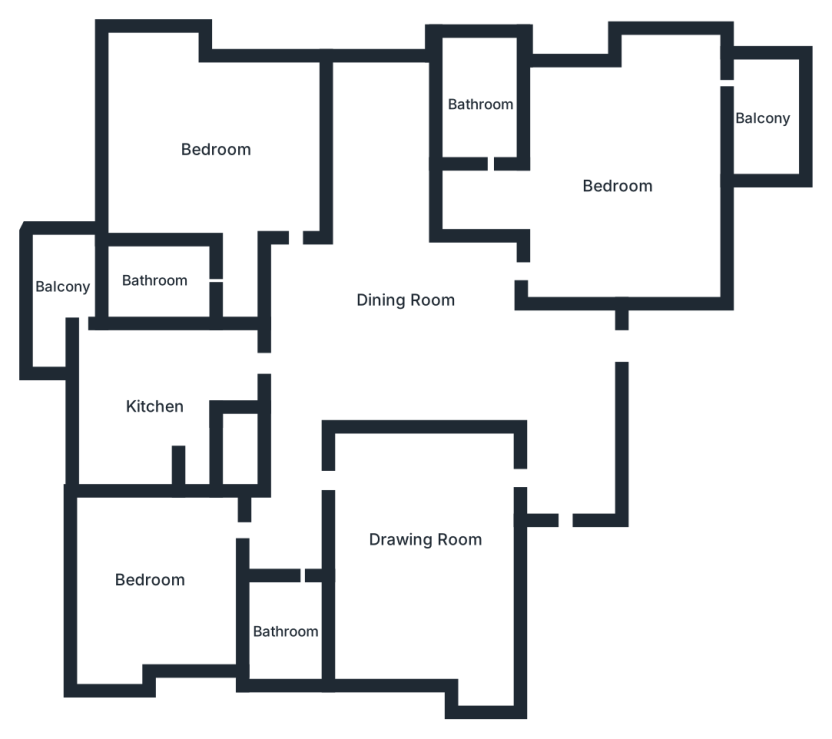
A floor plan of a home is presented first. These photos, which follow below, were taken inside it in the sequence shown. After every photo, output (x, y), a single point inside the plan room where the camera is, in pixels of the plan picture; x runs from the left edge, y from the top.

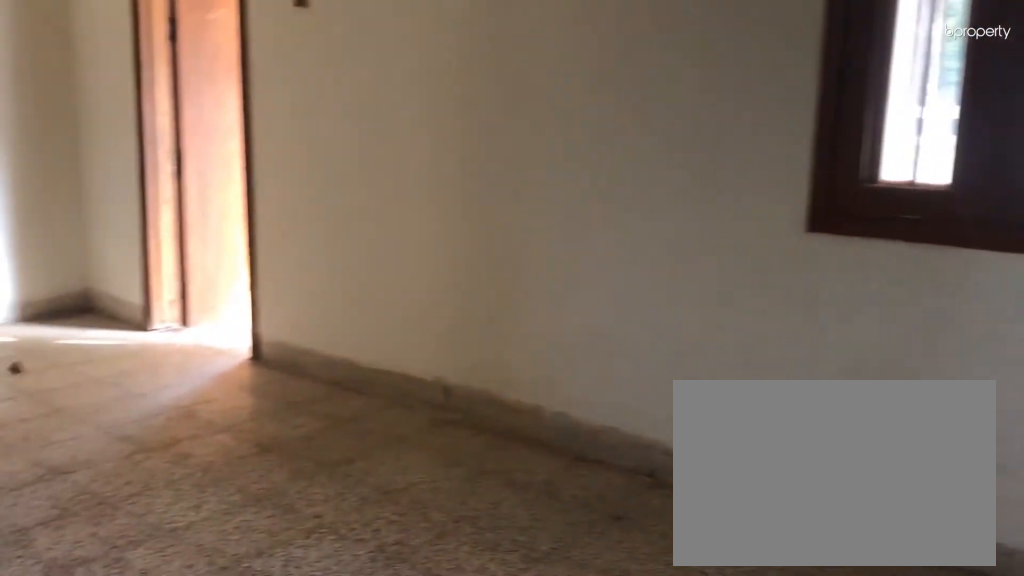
(615, 189)
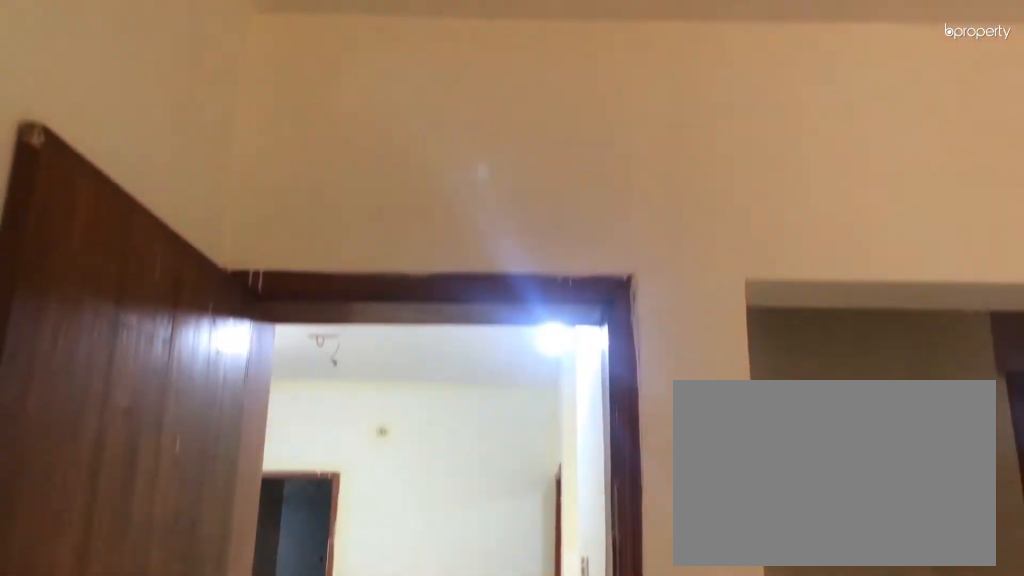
(615, 189)
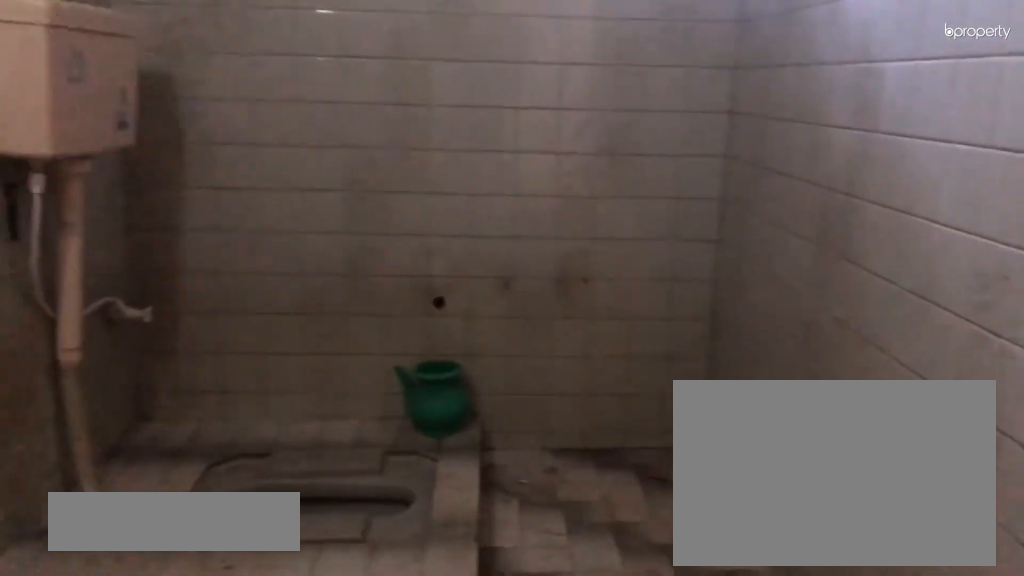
(480, 107)
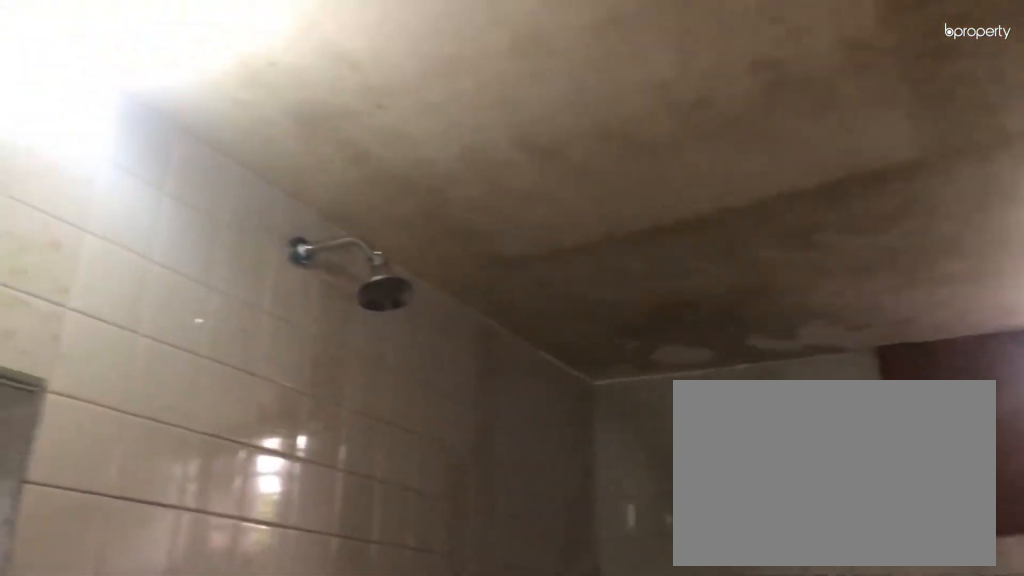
(480, 107)
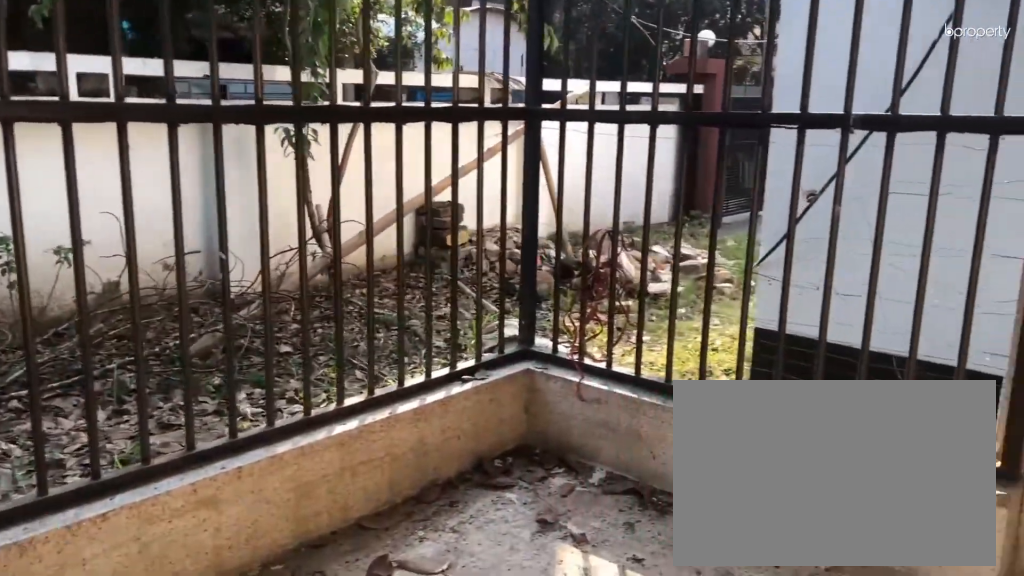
(767, 113)
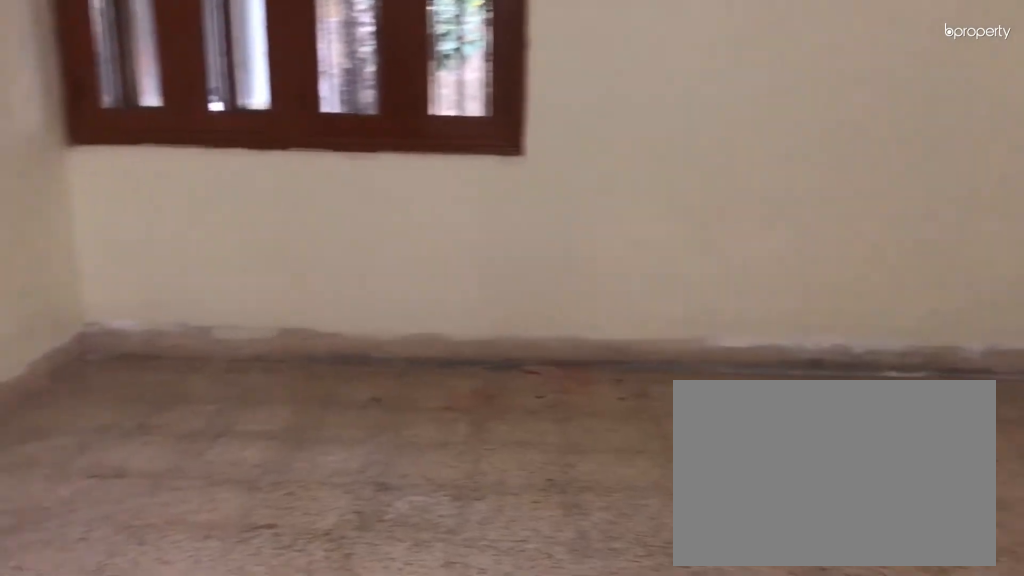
(215, 156)
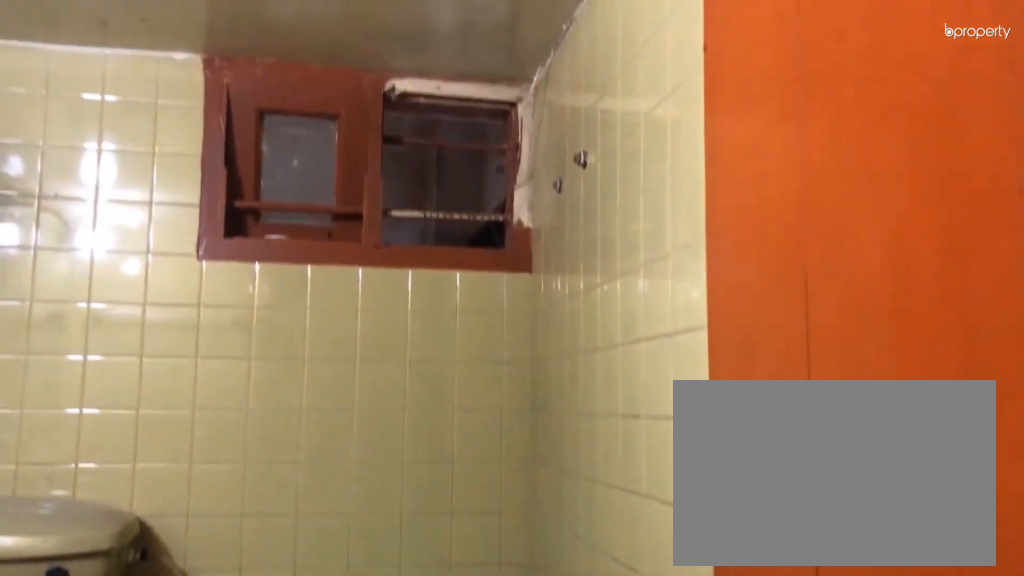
(155, 281)
